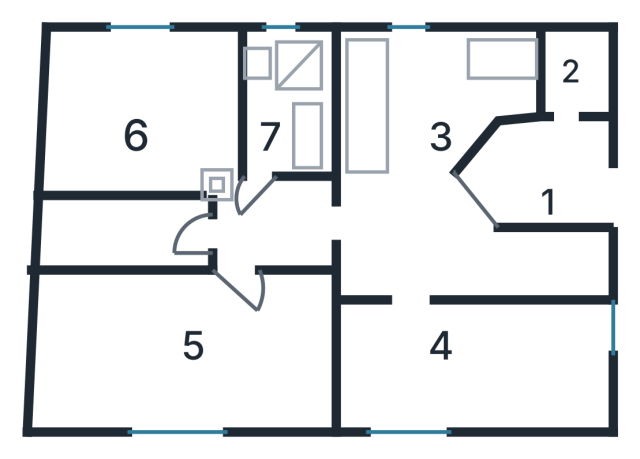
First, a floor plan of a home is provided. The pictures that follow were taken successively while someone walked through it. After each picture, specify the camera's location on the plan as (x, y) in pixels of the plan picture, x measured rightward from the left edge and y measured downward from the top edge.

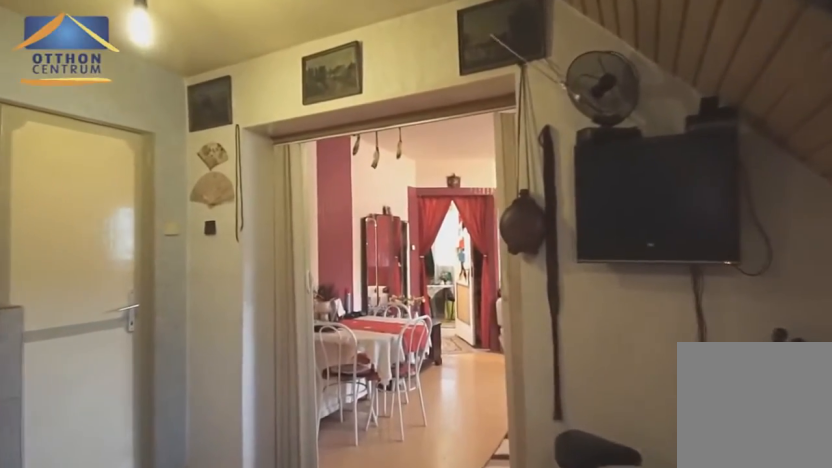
(236, 271)
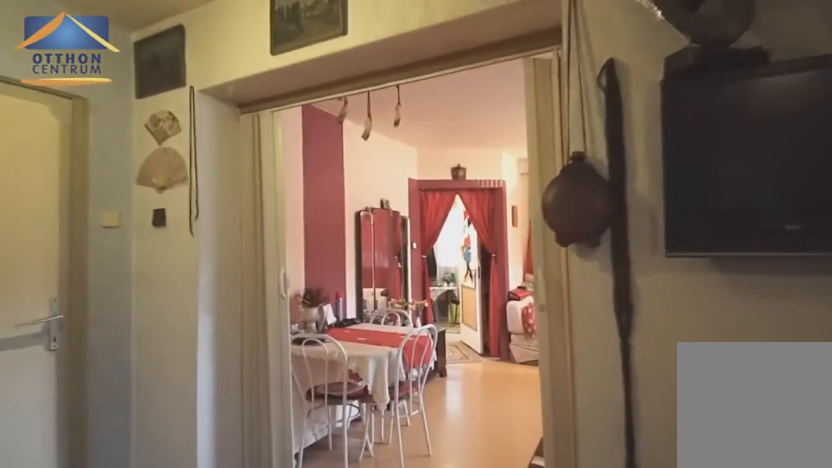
(276, 230)
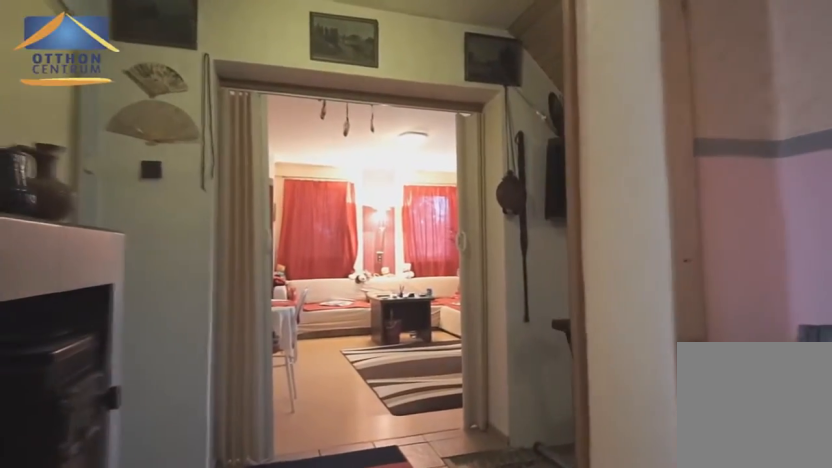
(194, 233)
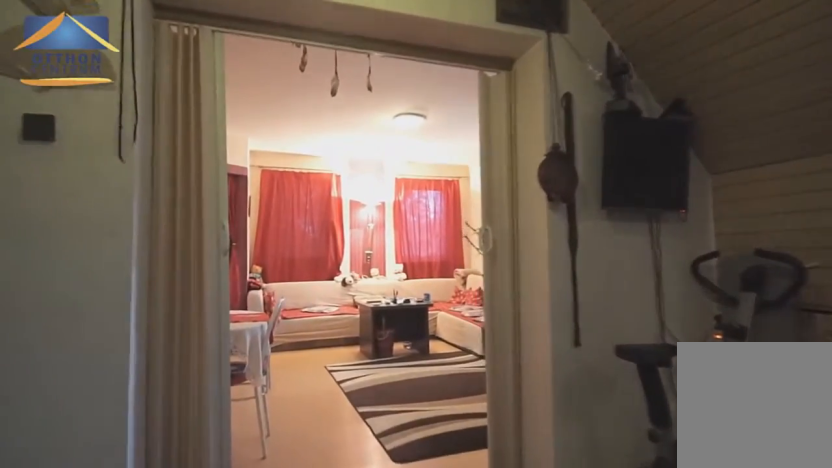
(256, 235)
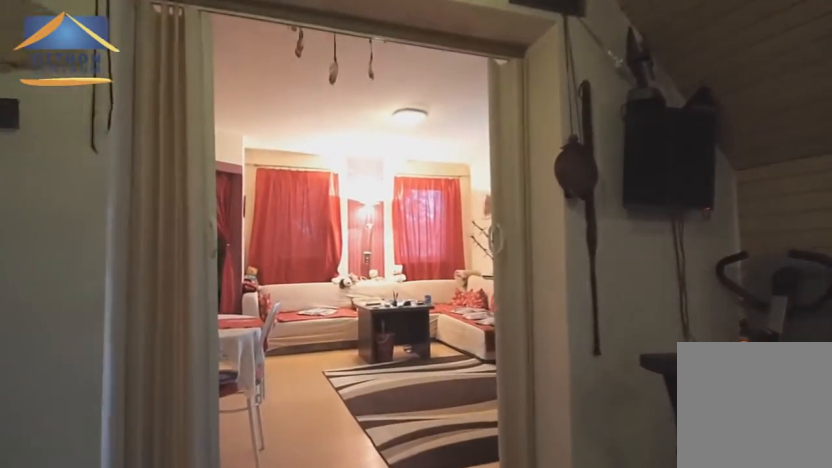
(265, 232)
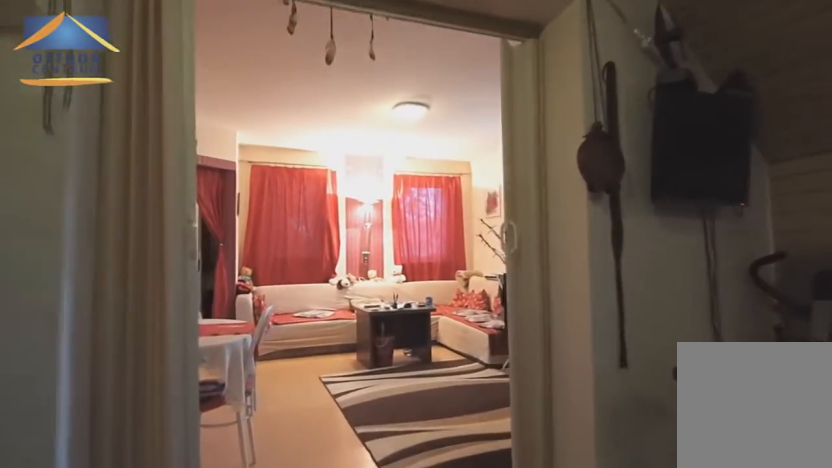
(280, 226)
